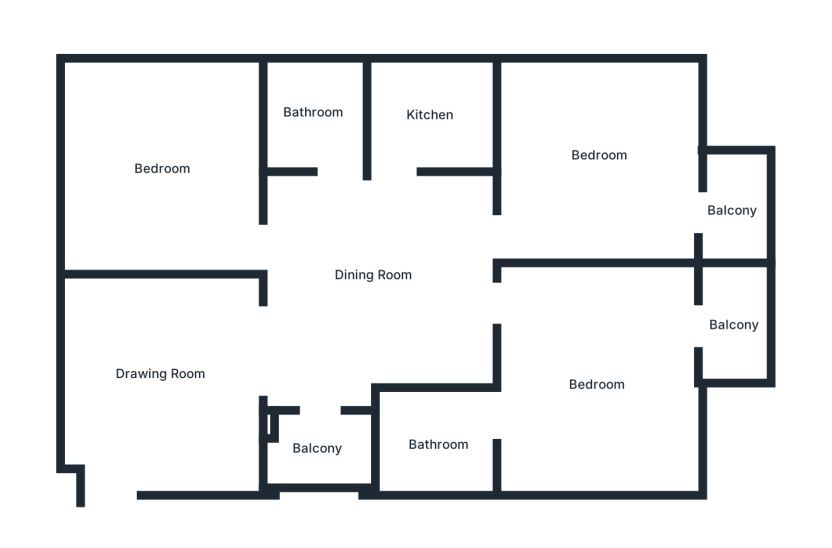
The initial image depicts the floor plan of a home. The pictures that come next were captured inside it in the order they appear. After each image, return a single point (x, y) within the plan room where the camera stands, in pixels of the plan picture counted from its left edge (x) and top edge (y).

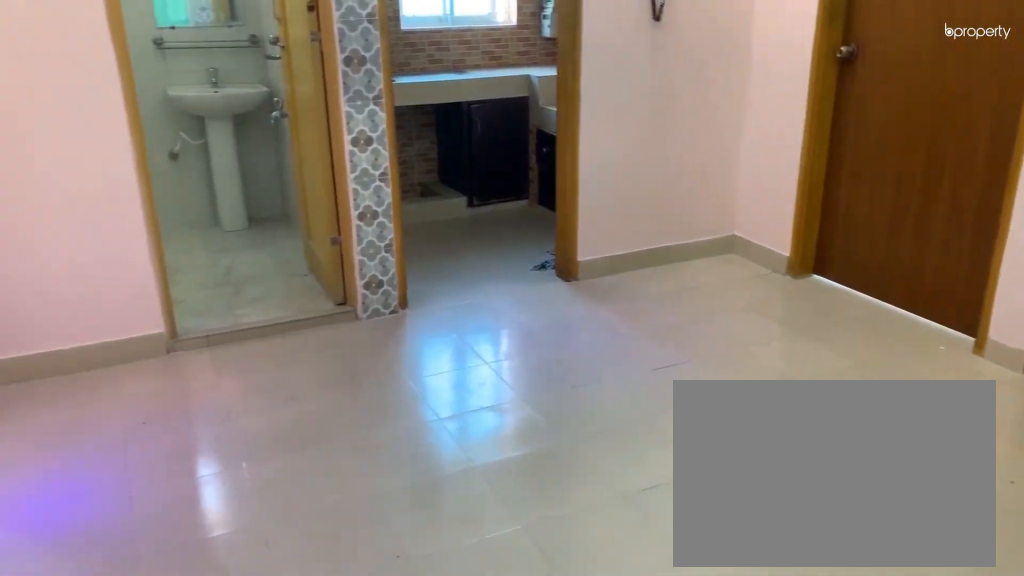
(371, 274)
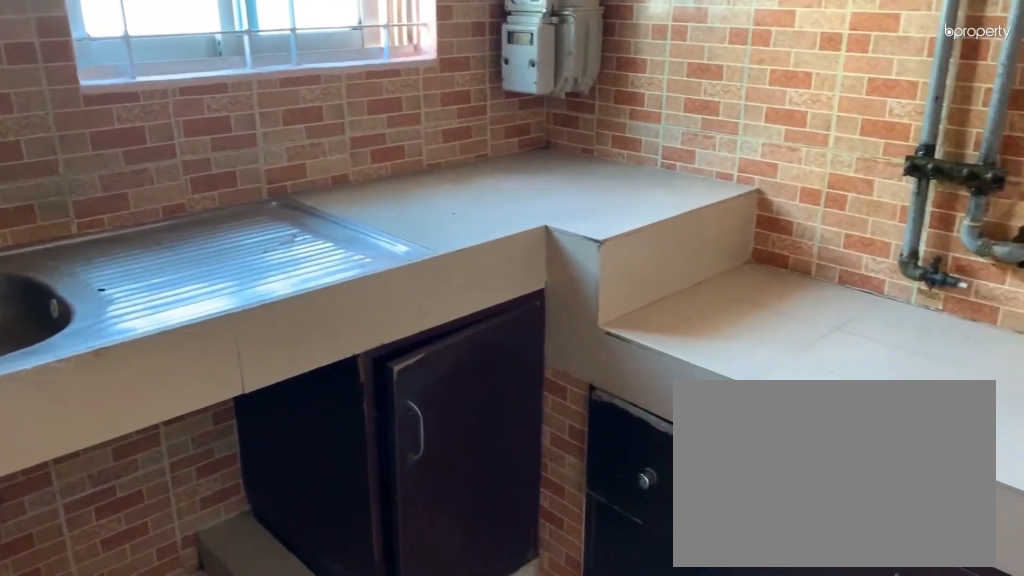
(426, 114)
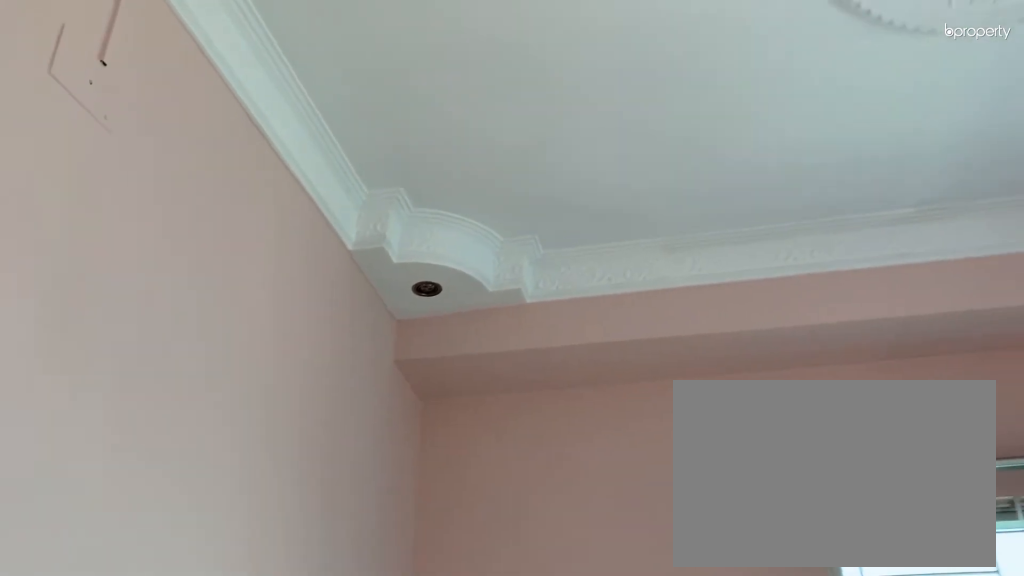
(600, 155)
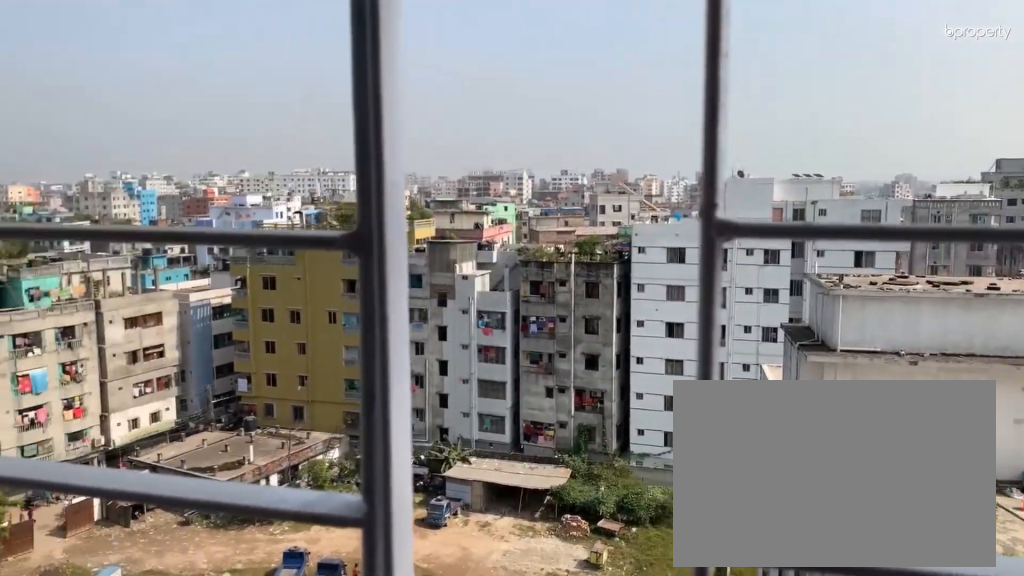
(733, 211)
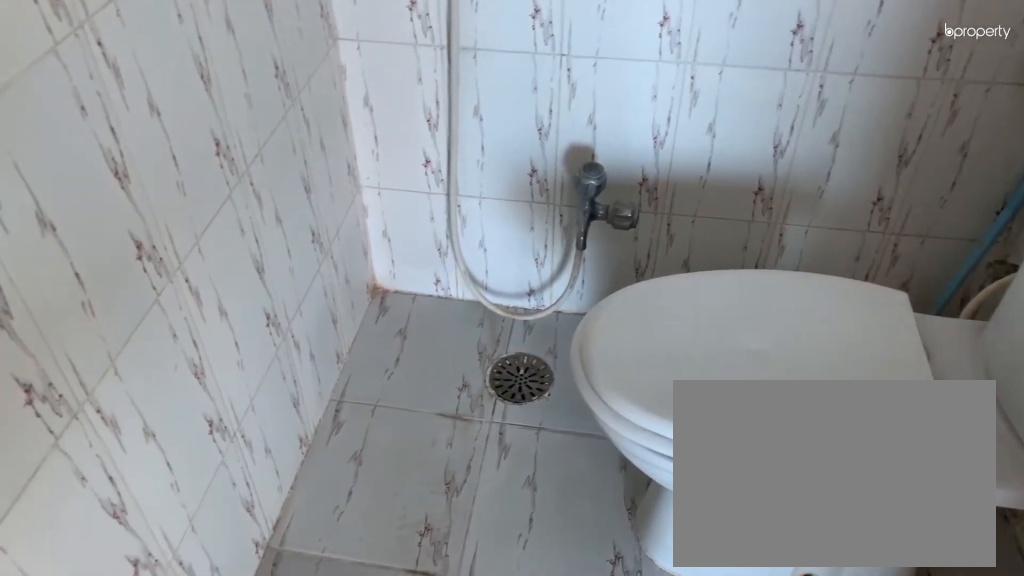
(433, 448)
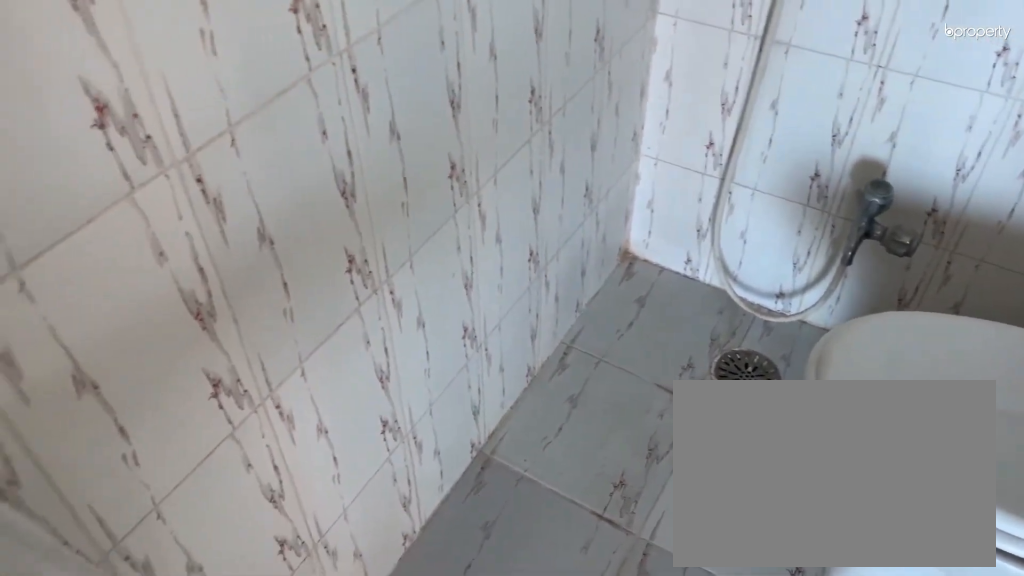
(433, 448)
